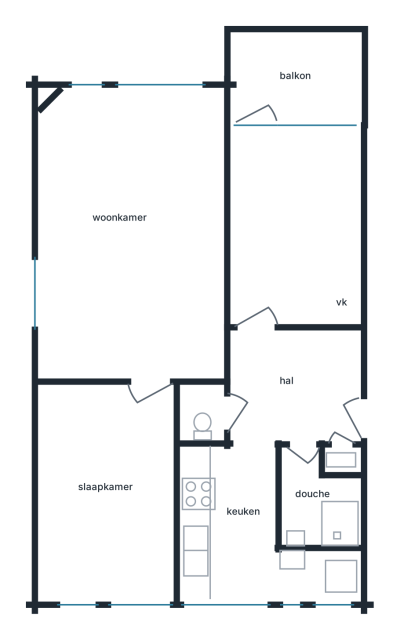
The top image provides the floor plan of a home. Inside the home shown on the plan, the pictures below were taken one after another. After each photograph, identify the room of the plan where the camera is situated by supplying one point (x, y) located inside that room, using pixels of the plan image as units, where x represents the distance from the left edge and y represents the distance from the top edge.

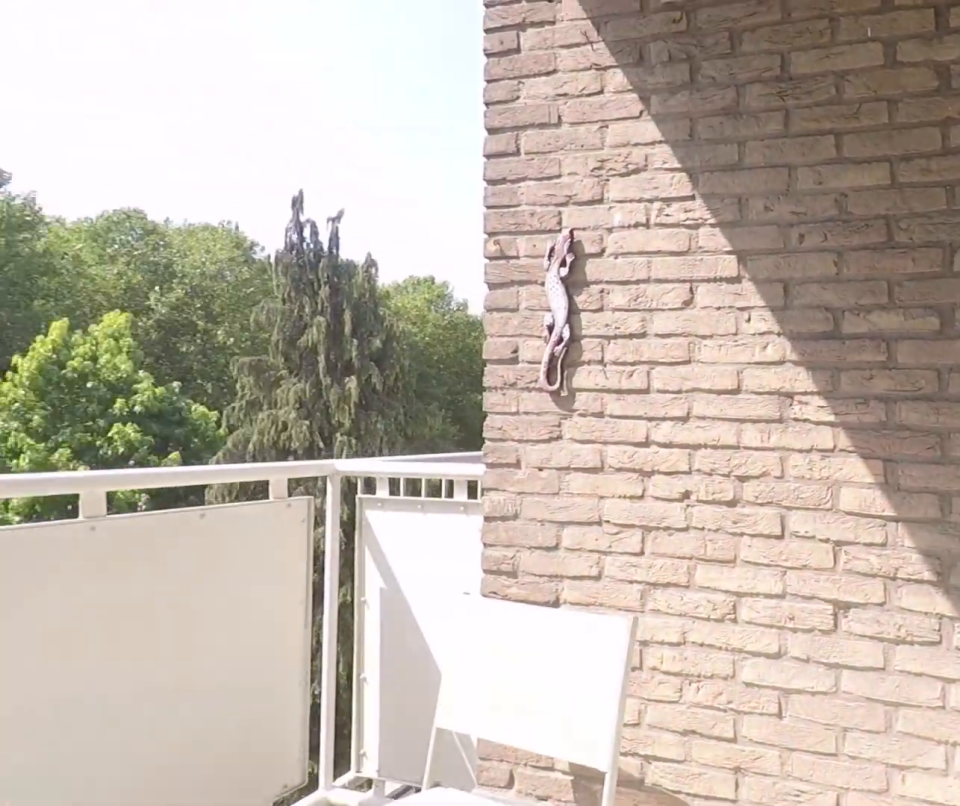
(295, 74)
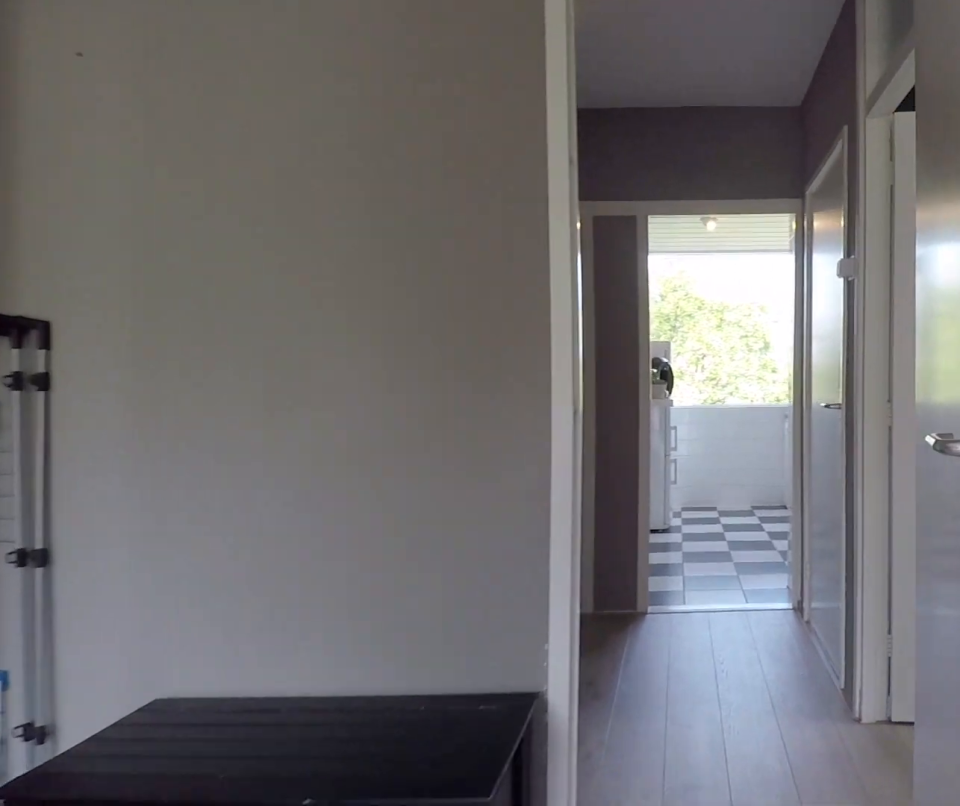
(294, 229)
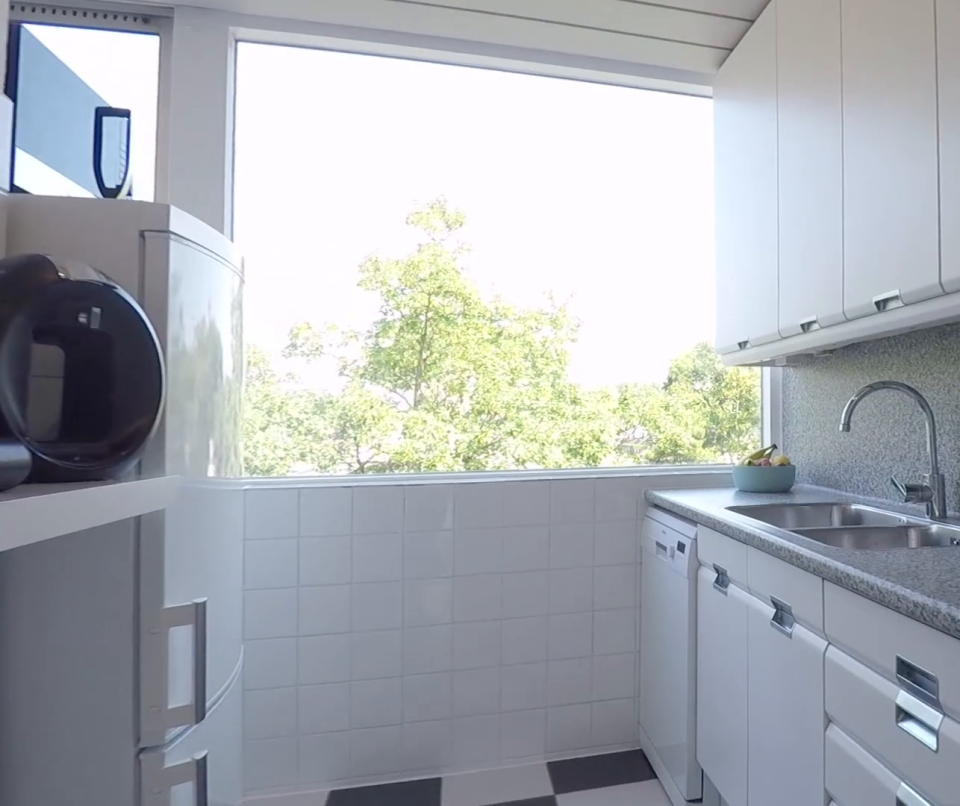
(246, 535)
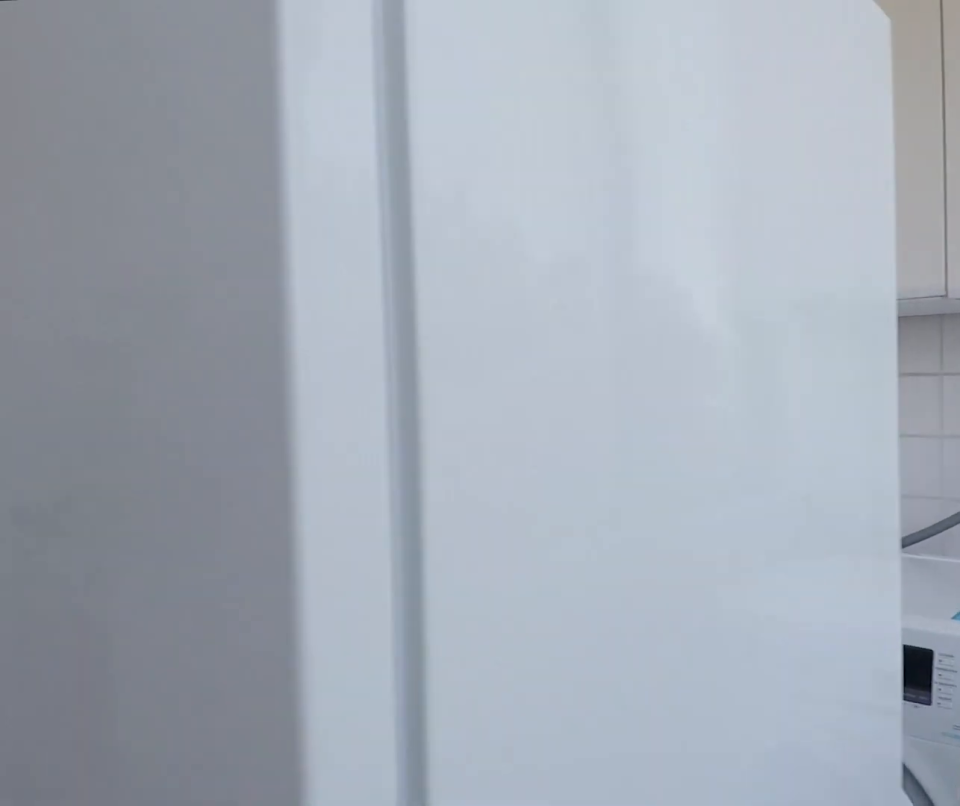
(246, 535)
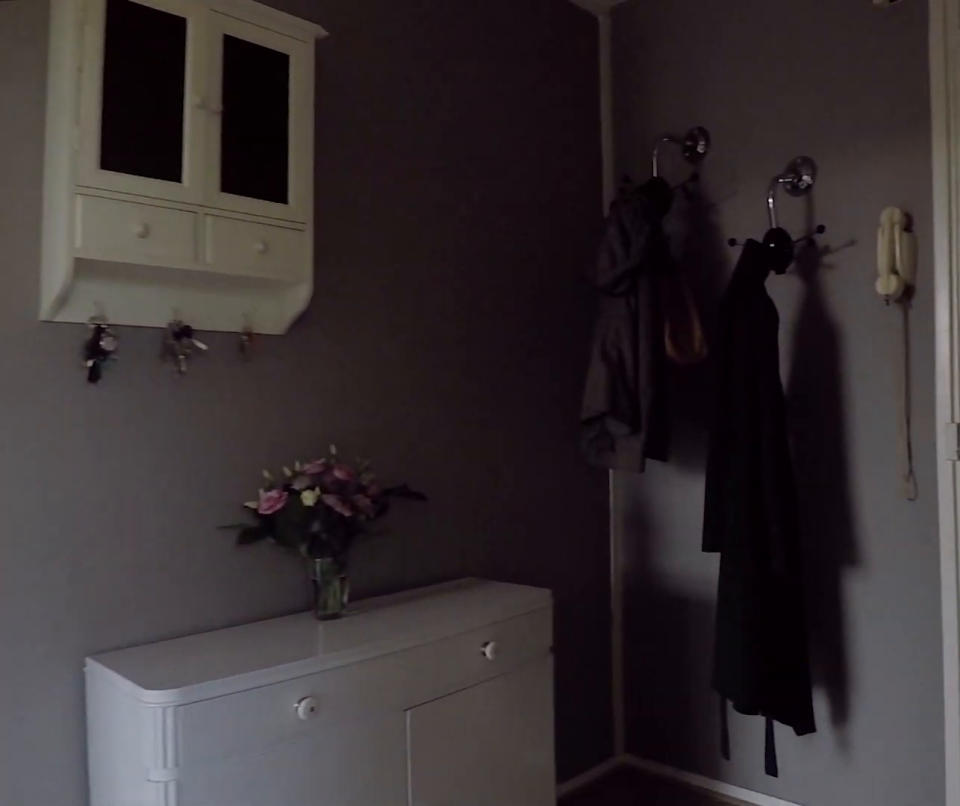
(295, 386)
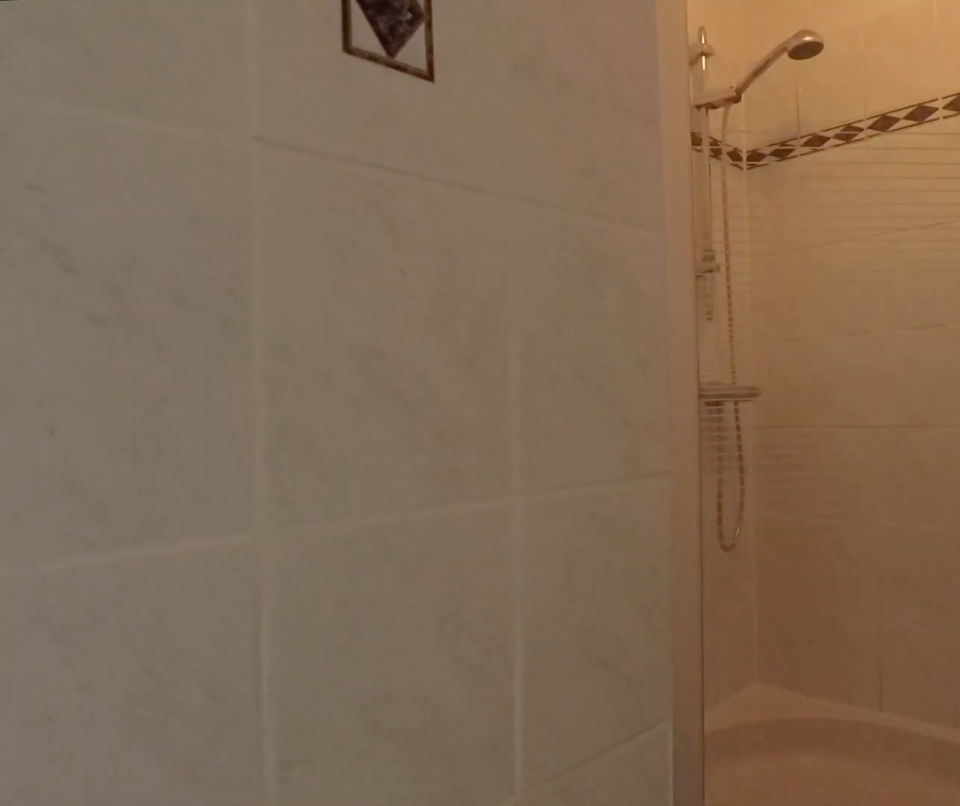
(316, 502)
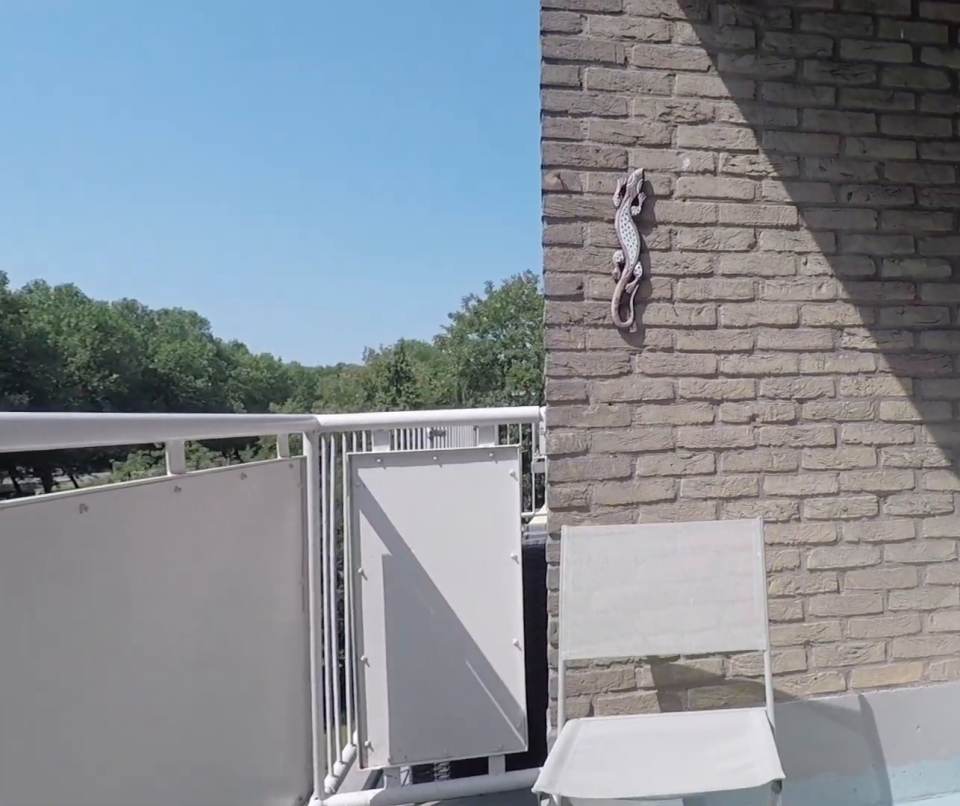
(296, 74)
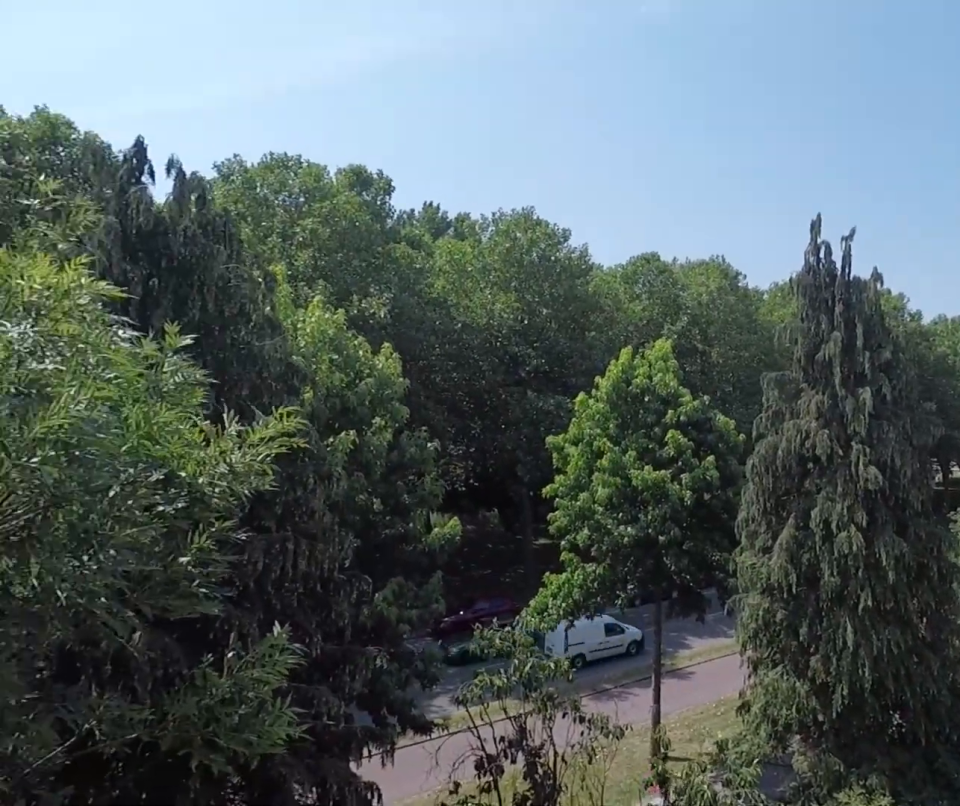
(296, 74)
